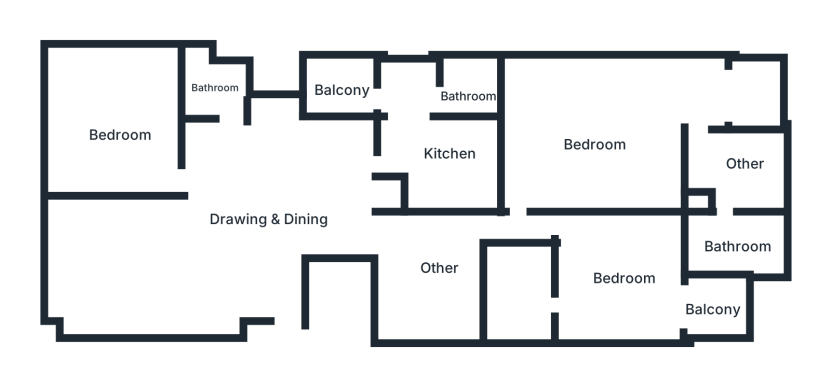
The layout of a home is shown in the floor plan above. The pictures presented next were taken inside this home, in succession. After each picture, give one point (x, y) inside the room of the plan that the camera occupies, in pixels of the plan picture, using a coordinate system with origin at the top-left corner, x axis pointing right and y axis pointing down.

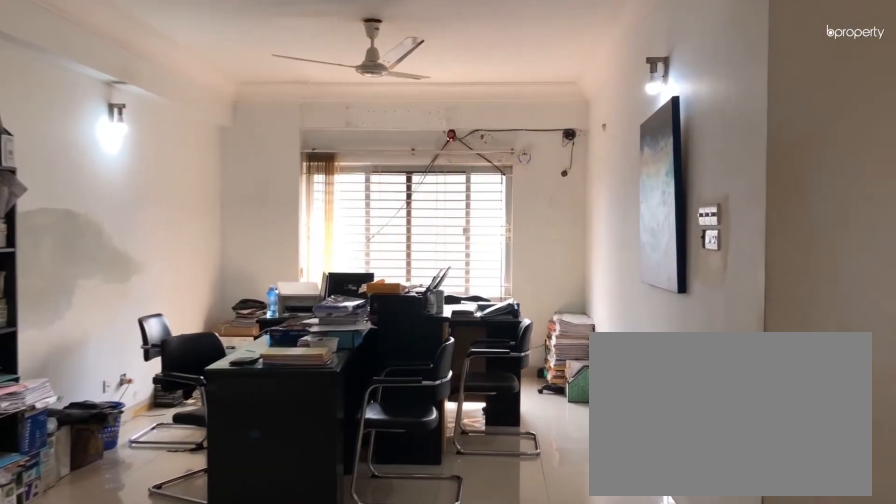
(276, 222)
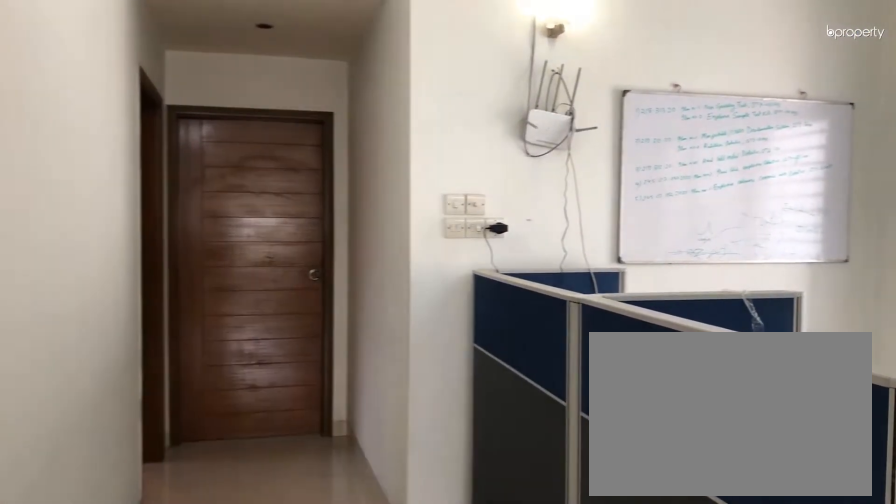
(416, 237)
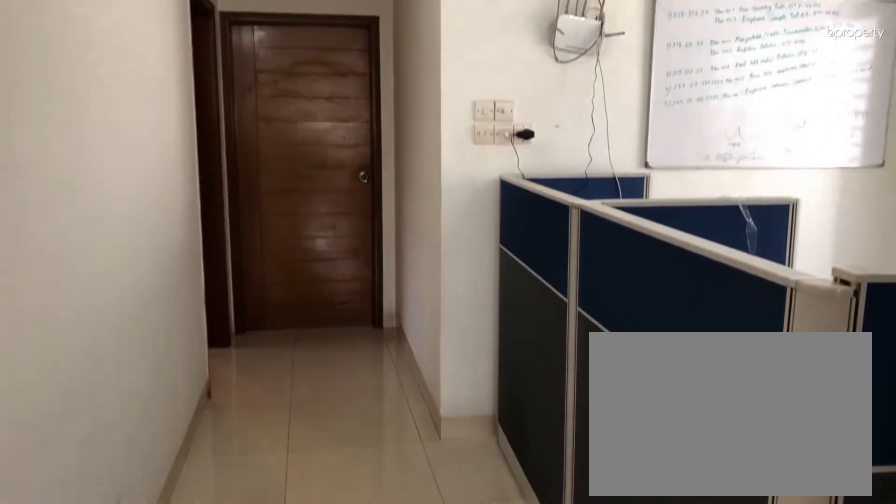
(416, 237)
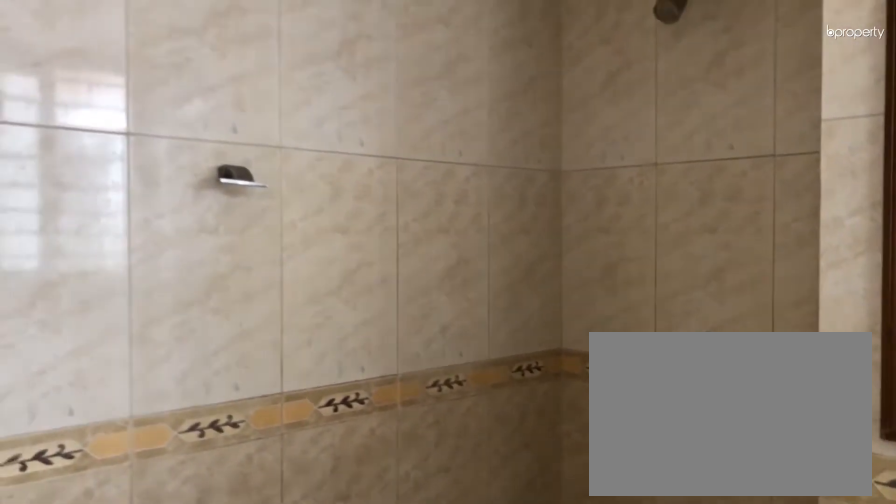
(210, 92)
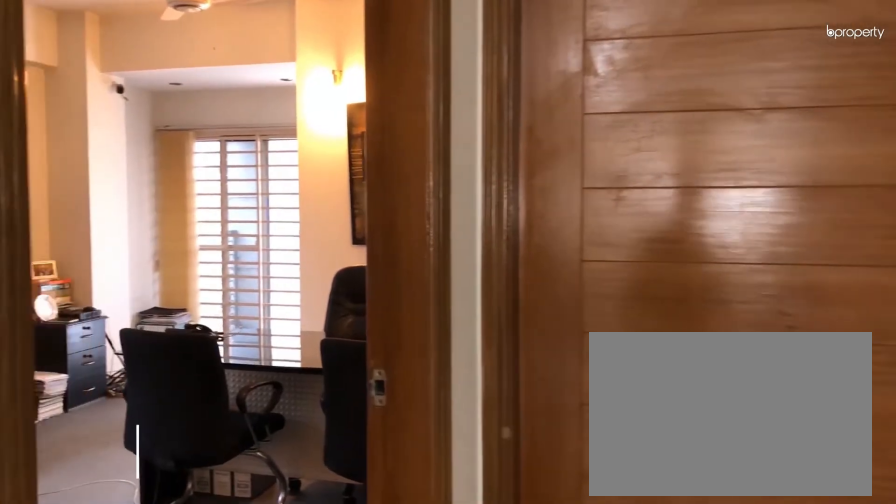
(528, 184)
